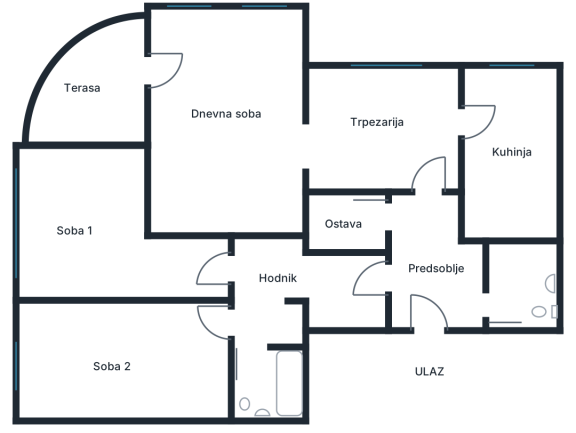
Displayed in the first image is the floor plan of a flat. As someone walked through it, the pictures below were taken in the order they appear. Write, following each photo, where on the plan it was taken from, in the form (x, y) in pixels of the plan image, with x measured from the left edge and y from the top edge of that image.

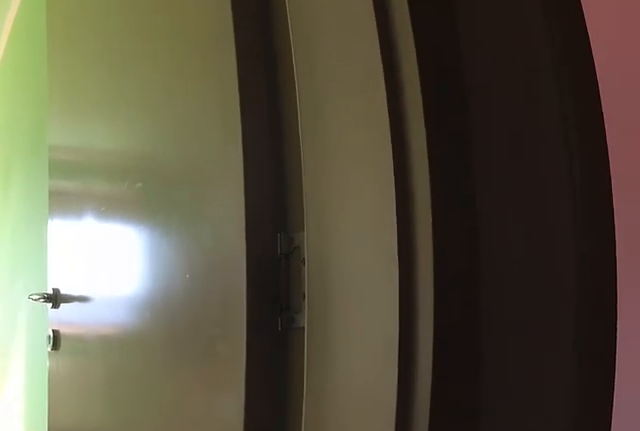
(269, 317)
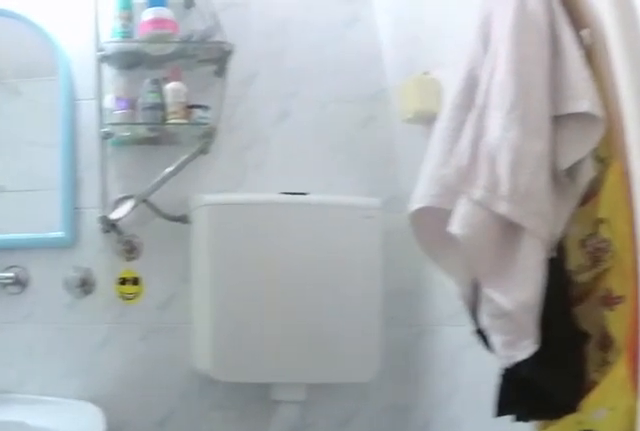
(254, 344)
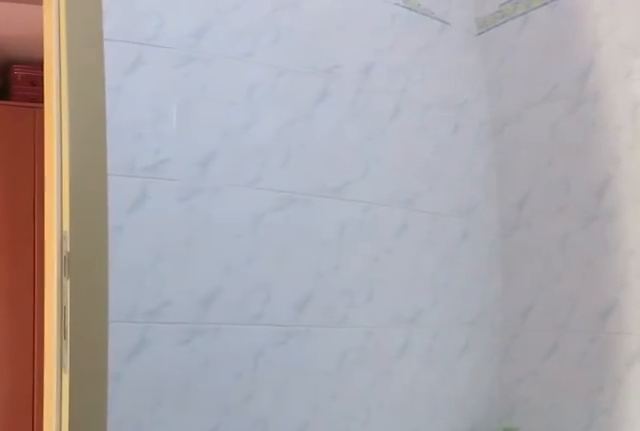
(271, 399)
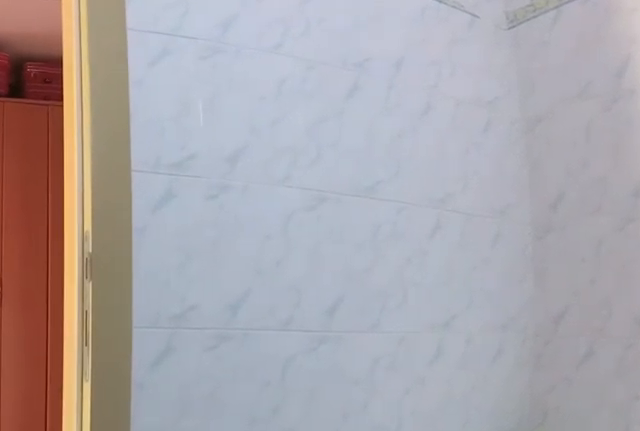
(271, 393)
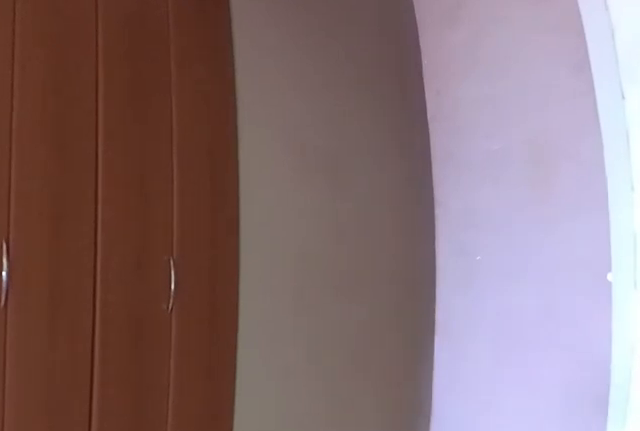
(264, 313)
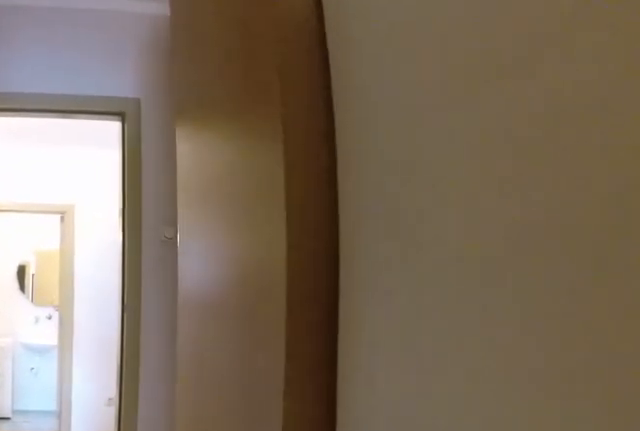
(290, 271)
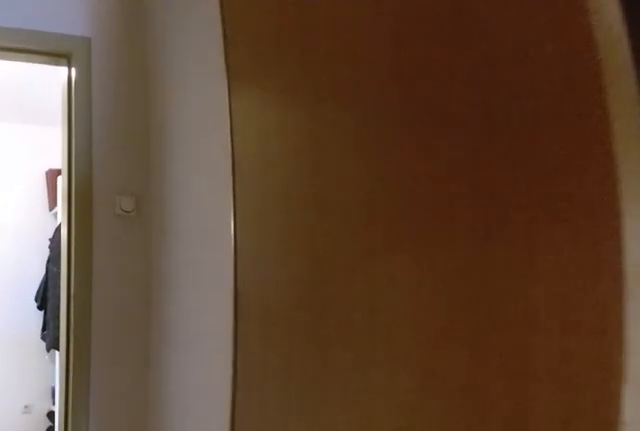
(308, 270)
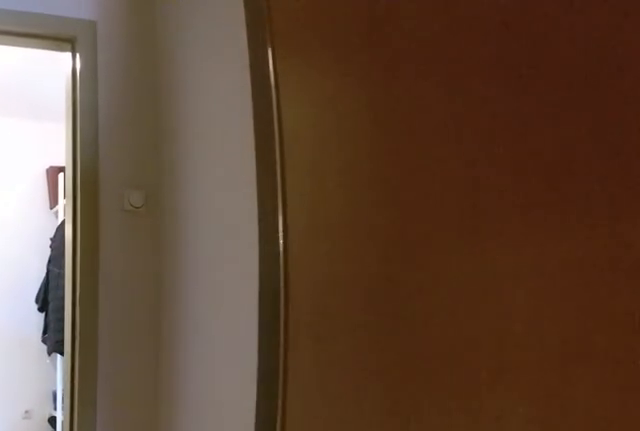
(312, 271)
